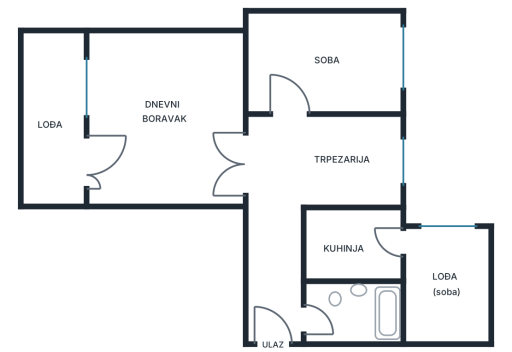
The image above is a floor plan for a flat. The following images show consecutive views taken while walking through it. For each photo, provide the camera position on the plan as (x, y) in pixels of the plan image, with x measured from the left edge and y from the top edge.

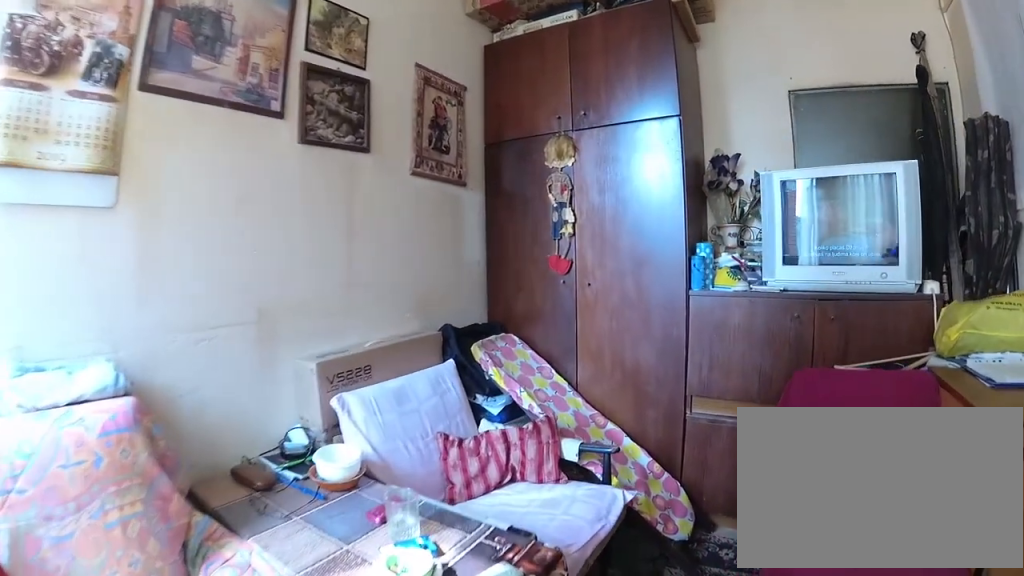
(428, 243)
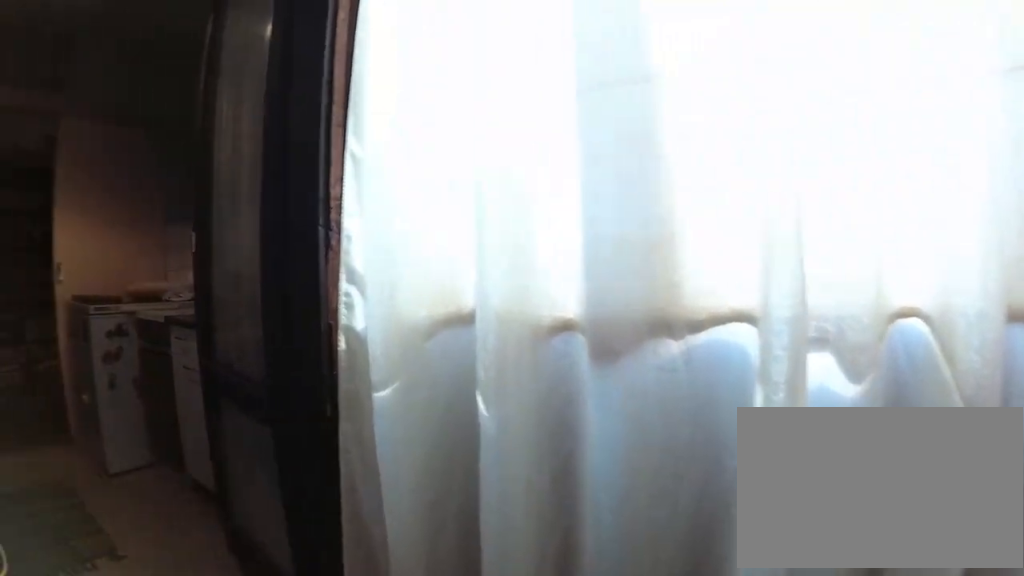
(445, 274)
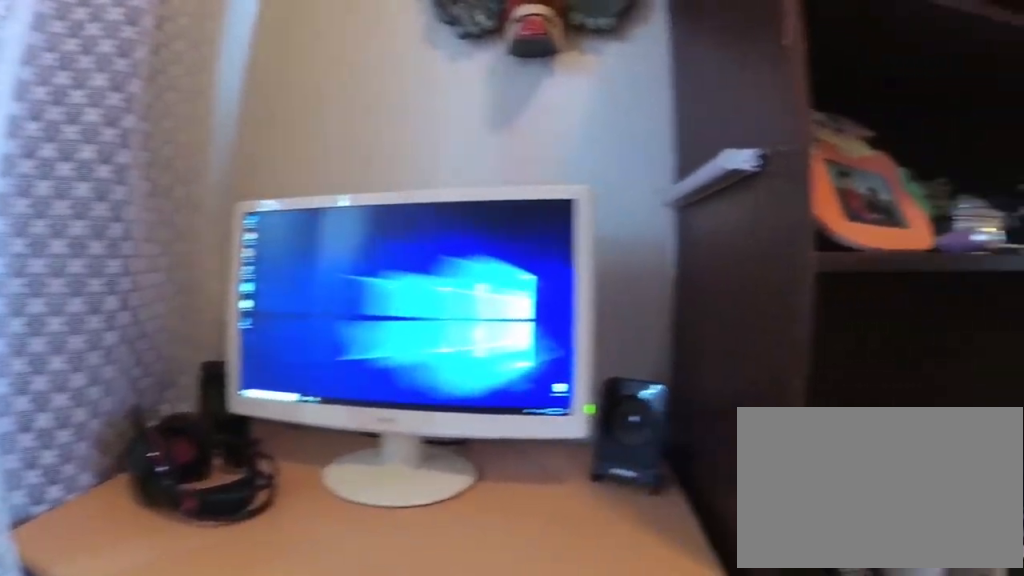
(361, 161)
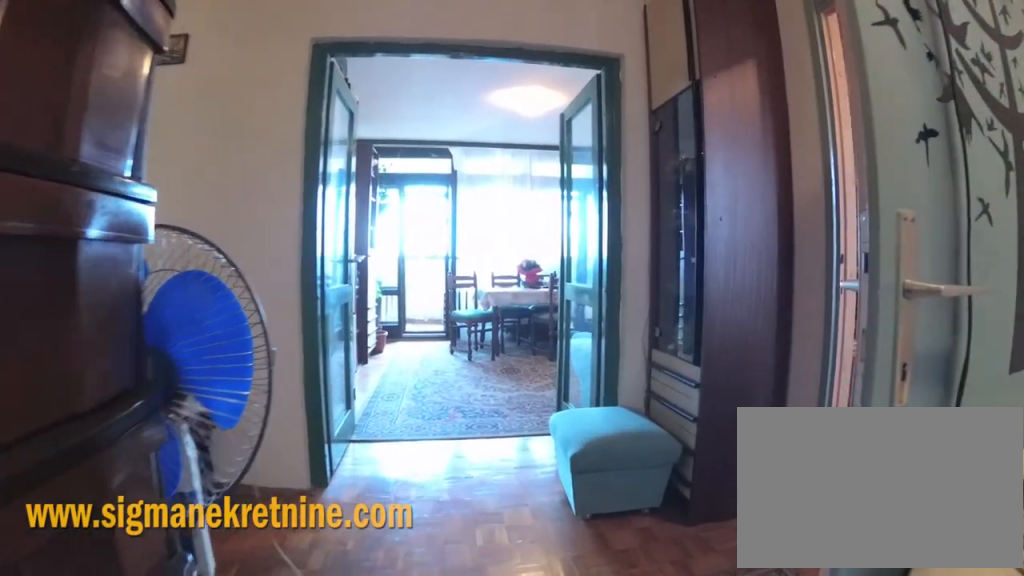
(349, 165)
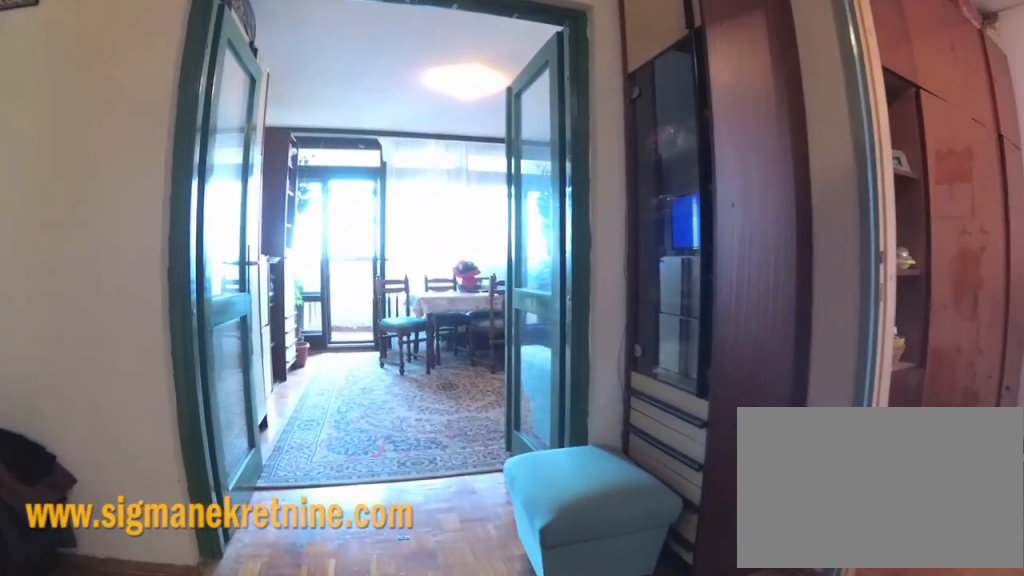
(326, 162)
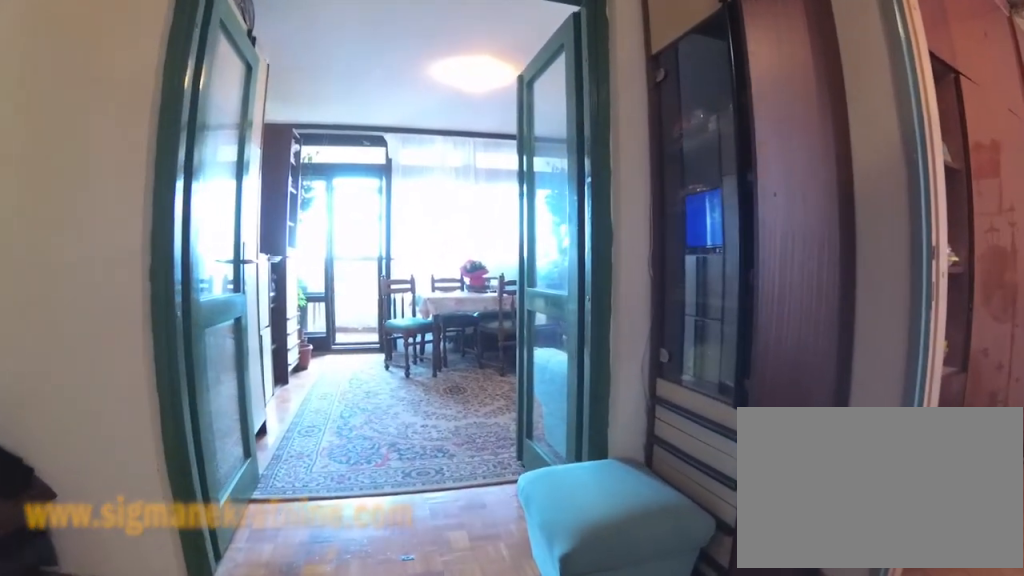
(318, 161)
